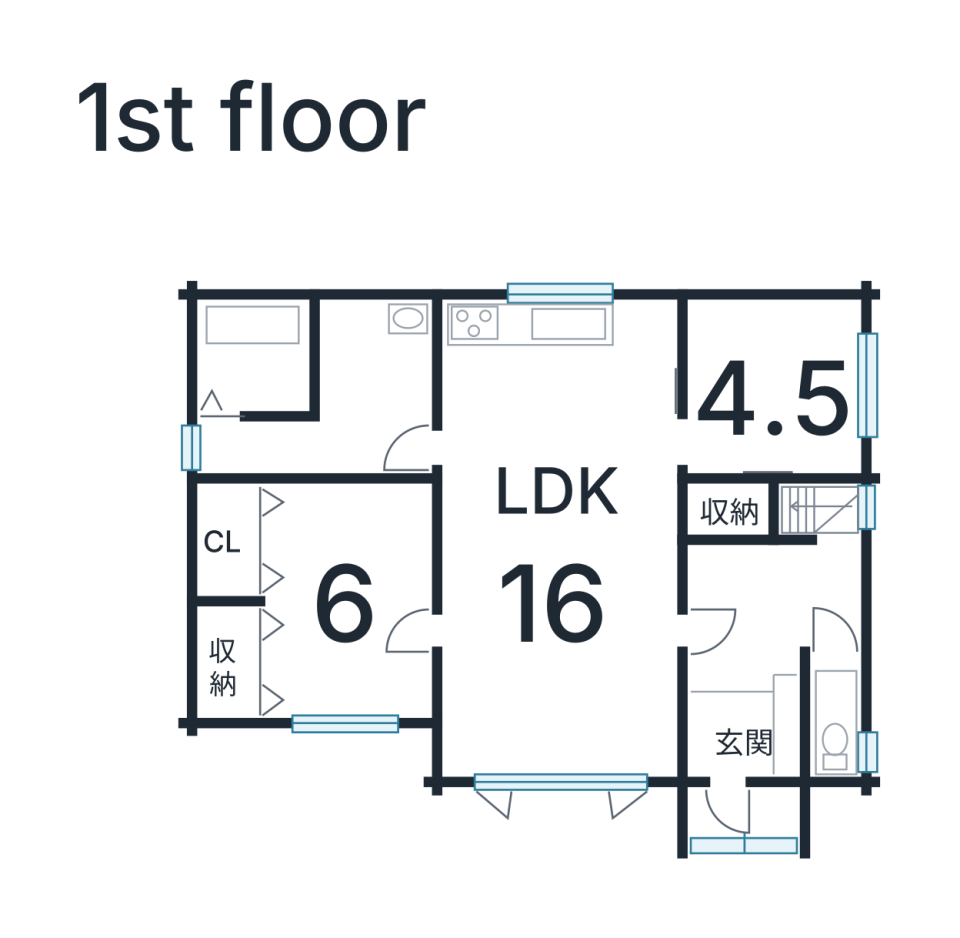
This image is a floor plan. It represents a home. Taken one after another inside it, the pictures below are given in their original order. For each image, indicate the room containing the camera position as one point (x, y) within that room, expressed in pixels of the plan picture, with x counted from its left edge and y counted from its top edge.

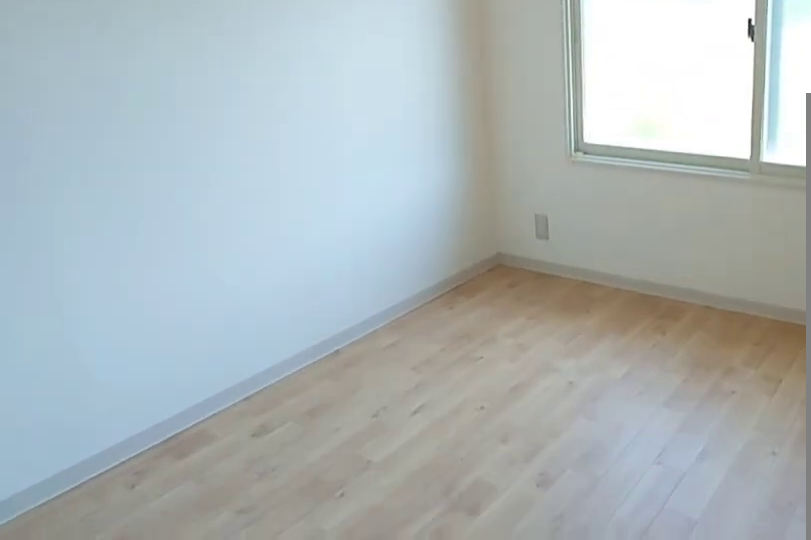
(769, 394)
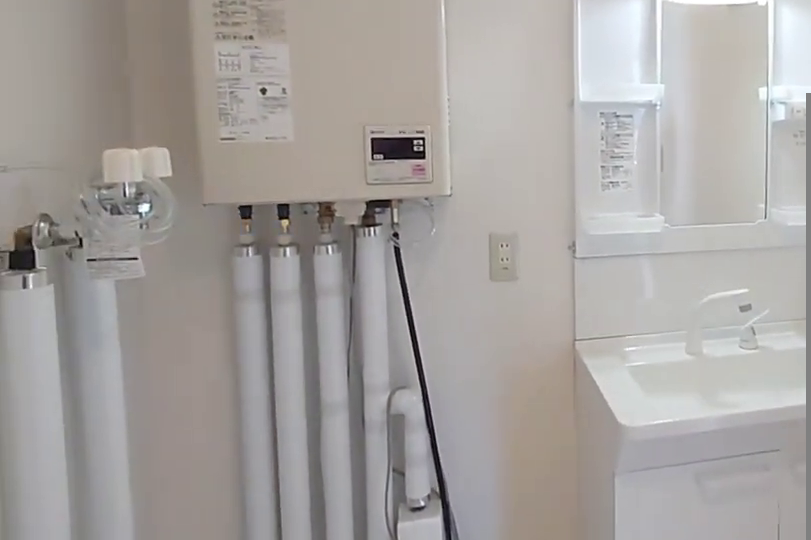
(368, 399)
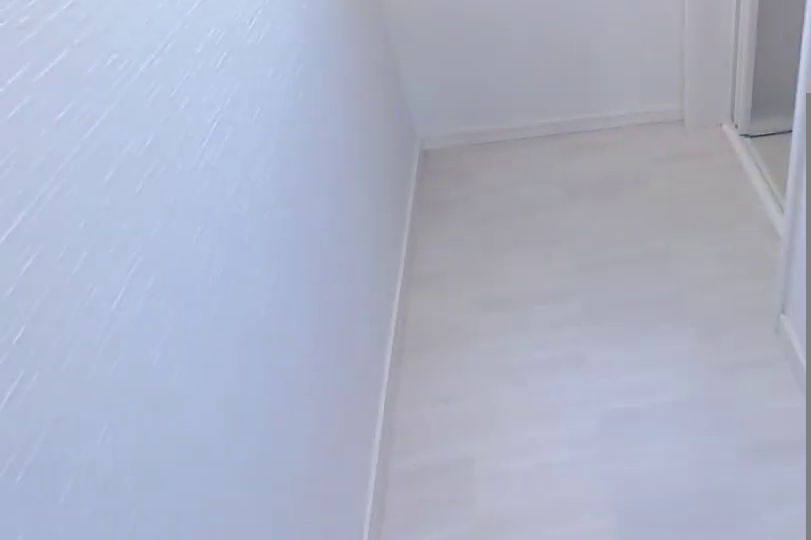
(368, 399)
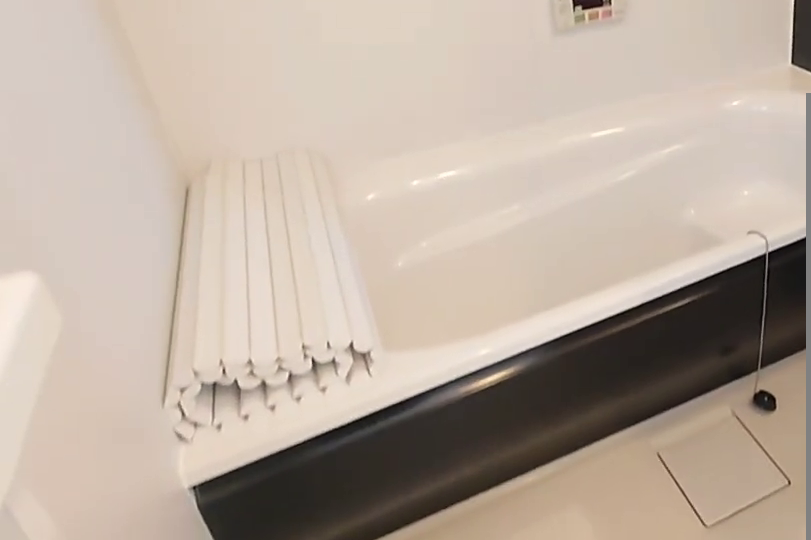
(254, 362)
